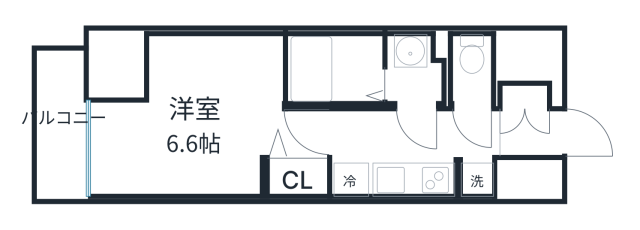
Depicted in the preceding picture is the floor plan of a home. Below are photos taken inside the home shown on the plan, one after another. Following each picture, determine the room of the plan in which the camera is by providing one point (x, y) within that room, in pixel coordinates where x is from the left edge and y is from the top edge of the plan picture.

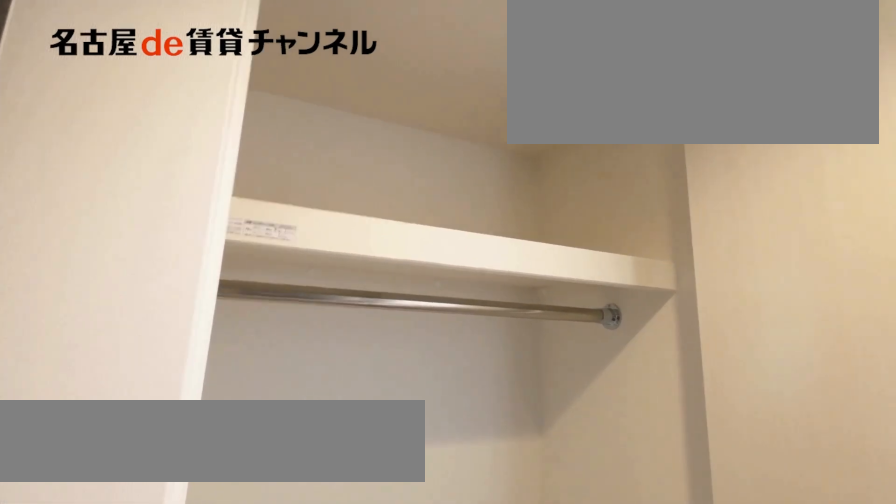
(295, 177)
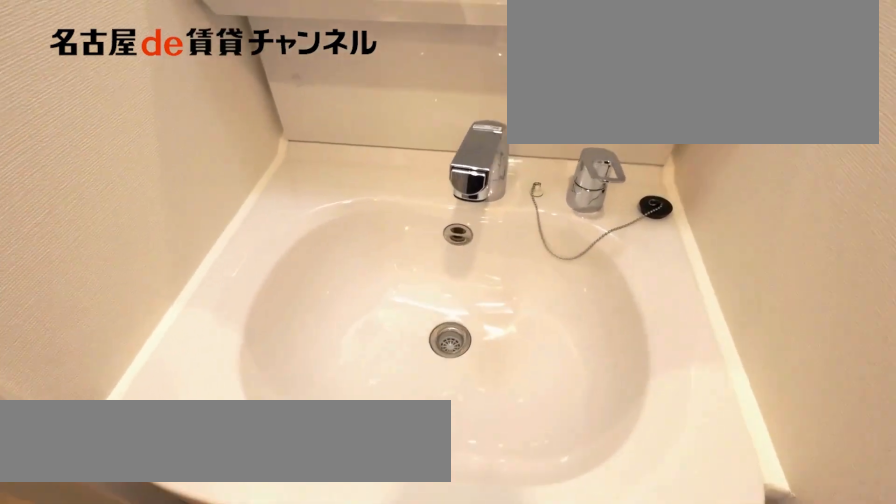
(416, 70)
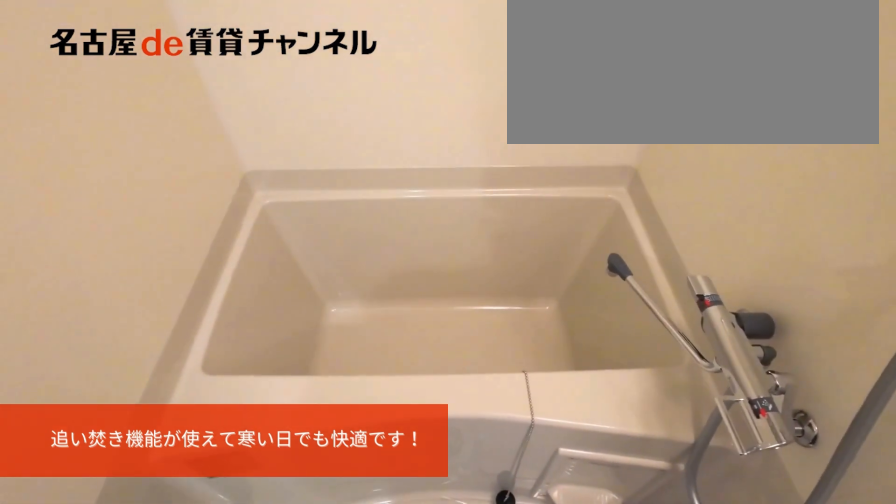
(335, 69)
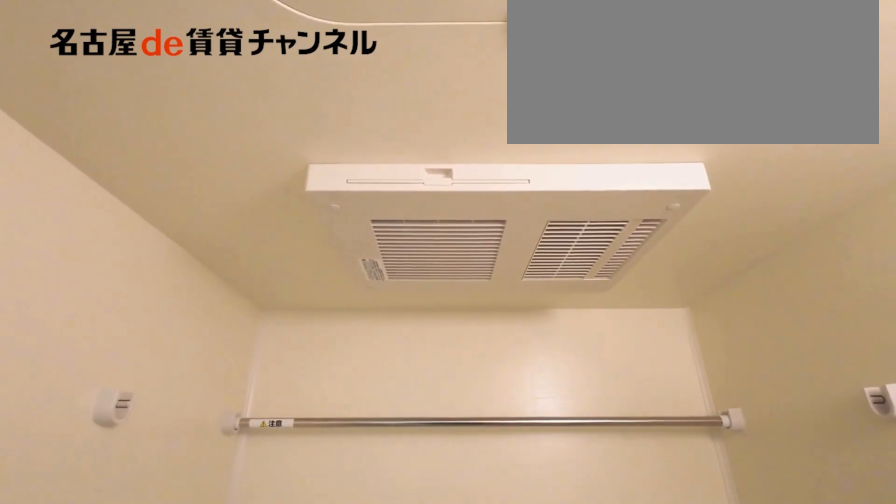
(335, 69)
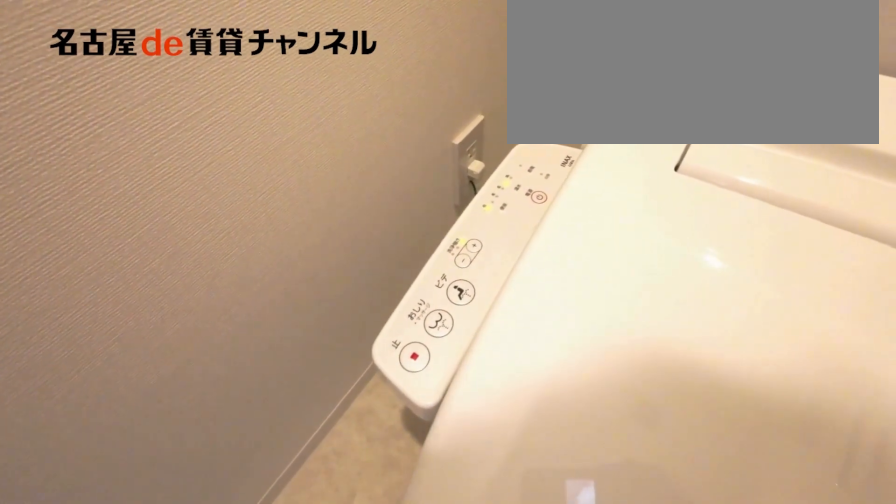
(469, 69)
